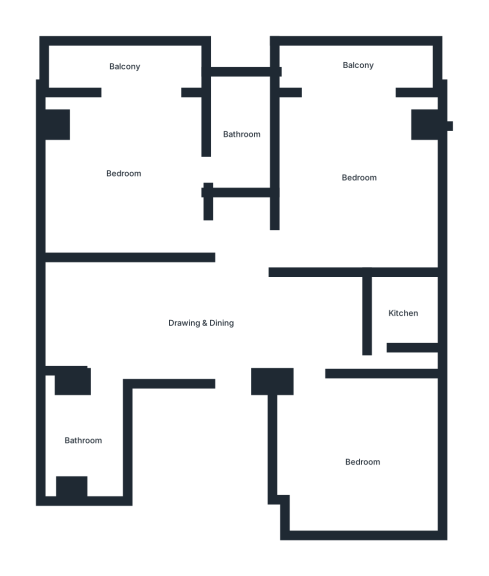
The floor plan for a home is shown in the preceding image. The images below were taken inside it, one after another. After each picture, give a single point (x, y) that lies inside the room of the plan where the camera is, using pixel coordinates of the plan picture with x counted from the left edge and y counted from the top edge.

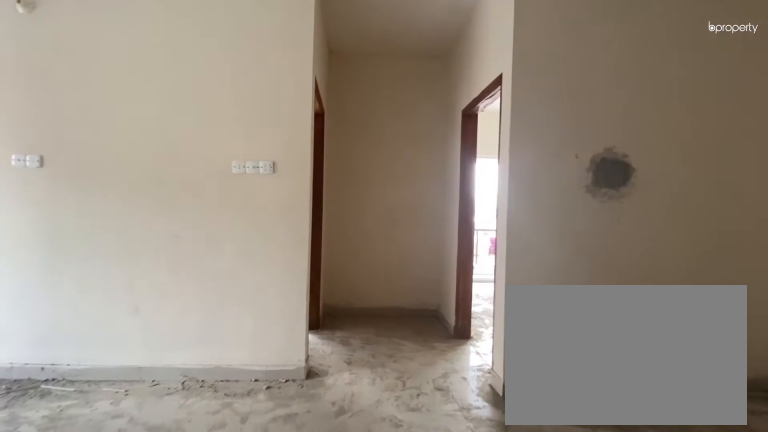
(202, 322)
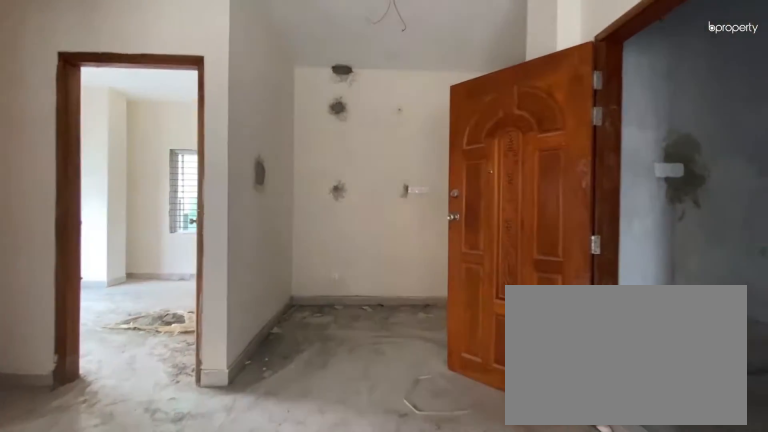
(202, 322)
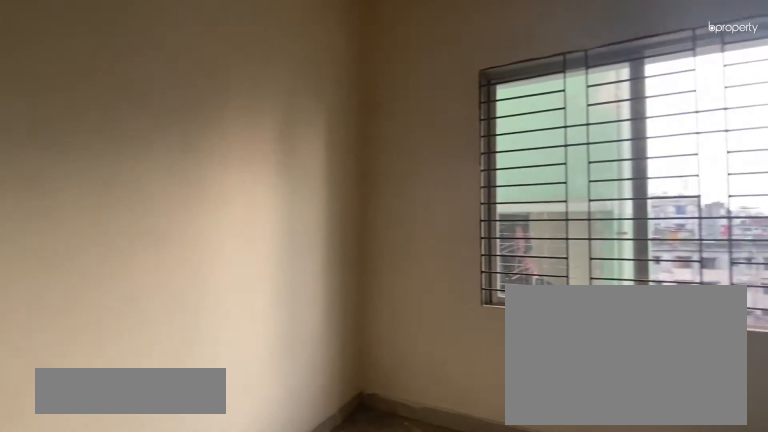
(360, 463)
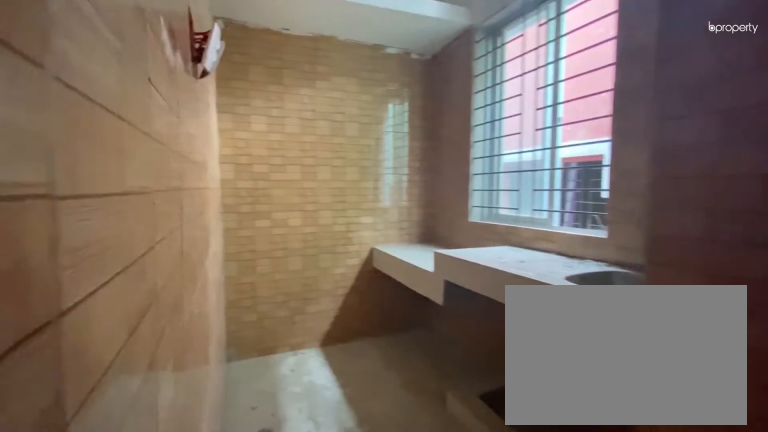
(402, 313)
